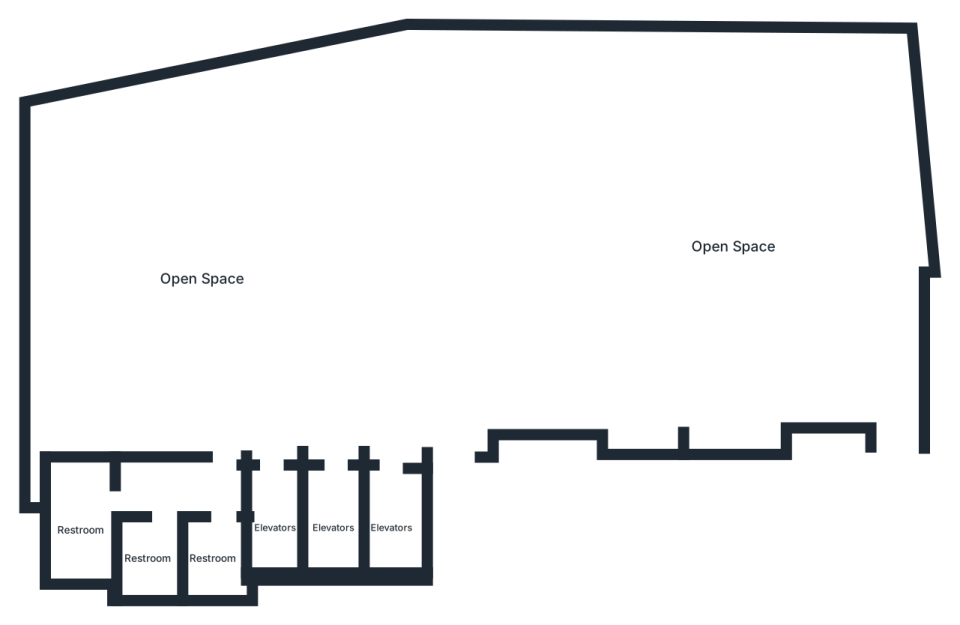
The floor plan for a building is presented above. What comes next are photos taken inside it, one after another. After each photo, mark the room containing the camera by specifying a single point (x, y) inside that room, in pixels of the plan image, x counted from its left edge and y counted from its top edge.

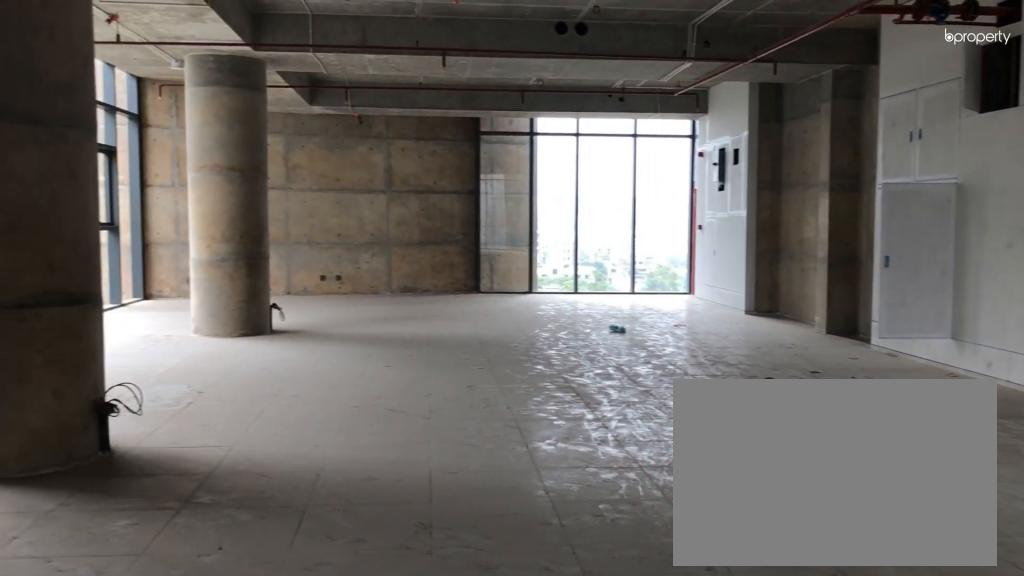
(204, 280)
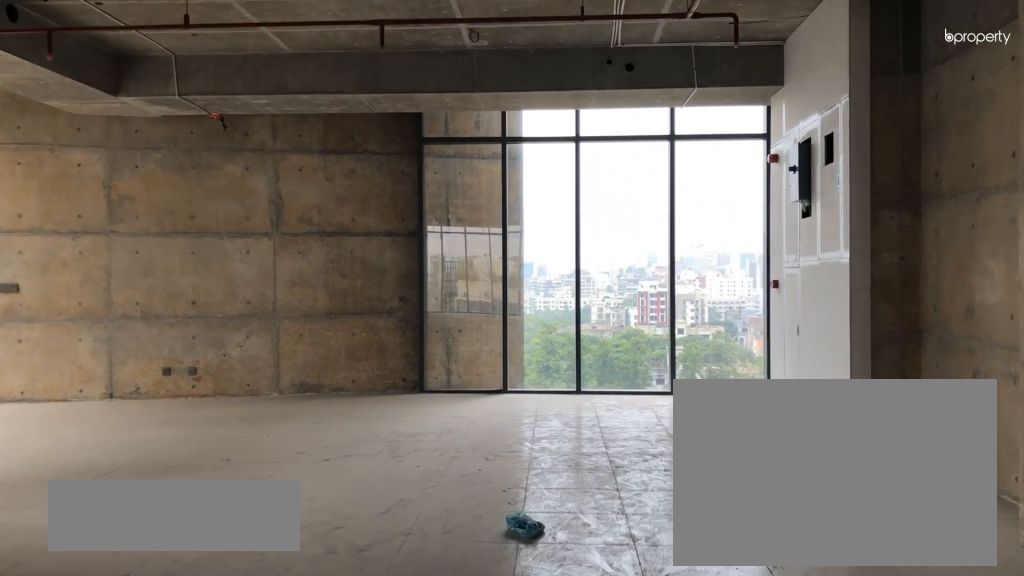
(731, 248)
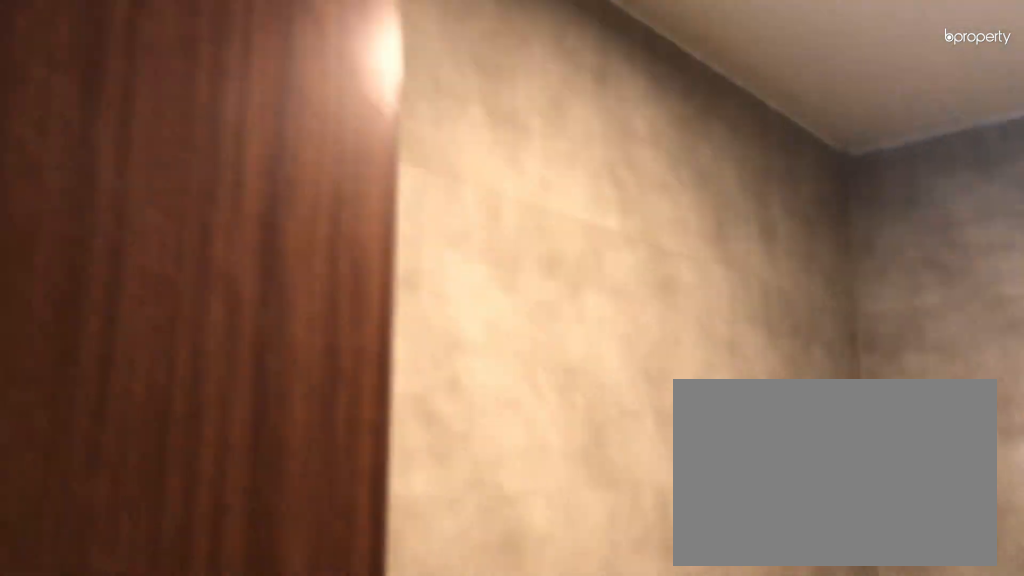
(211, 558)
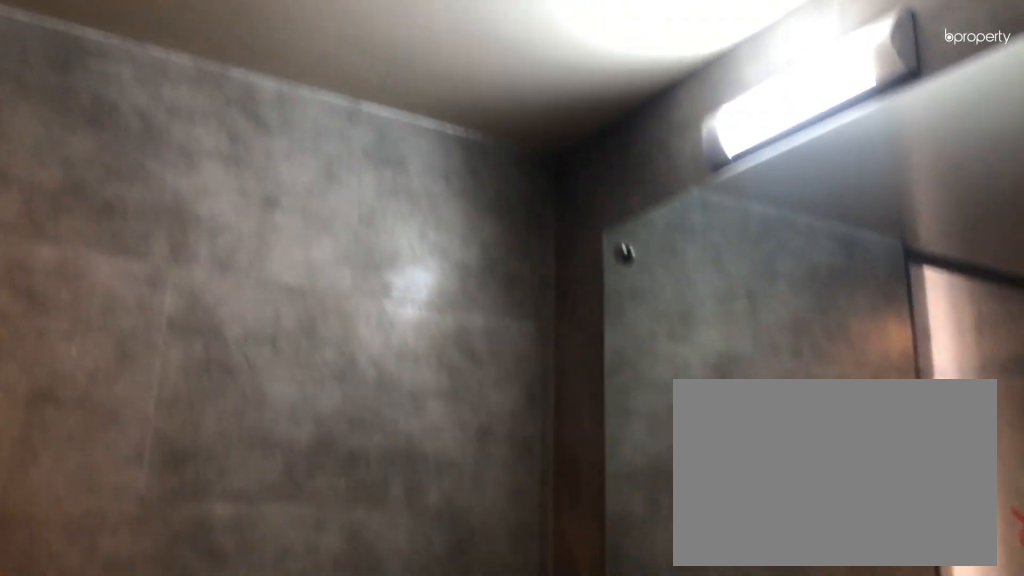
(83, 529)
